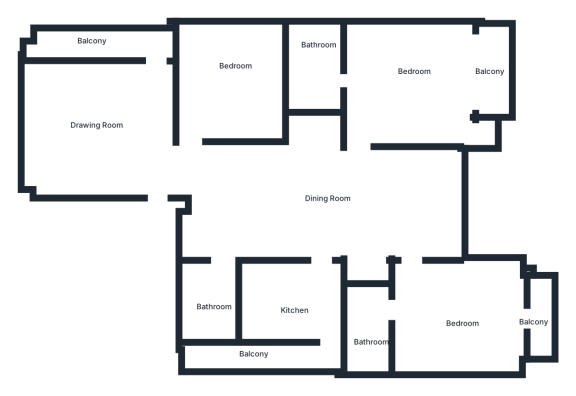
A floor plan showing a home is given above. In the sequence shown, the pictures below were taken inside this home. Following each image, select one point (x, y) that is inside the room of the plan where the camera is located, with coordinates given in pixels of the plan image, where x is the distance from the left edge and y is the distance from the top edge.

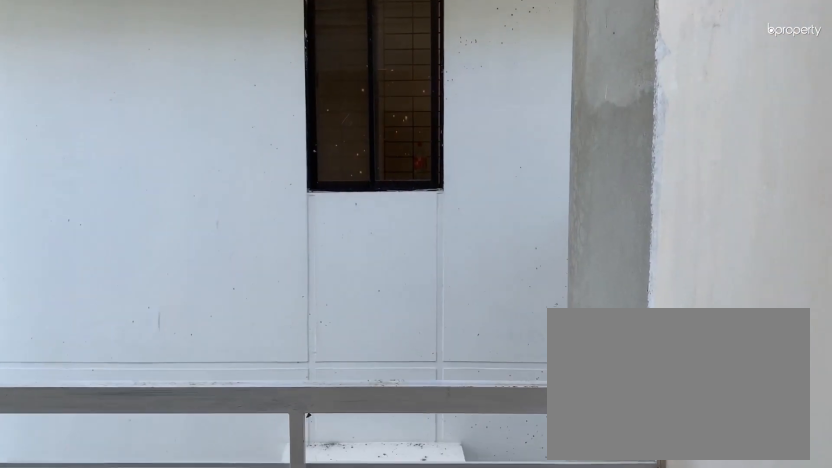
(118, 43)
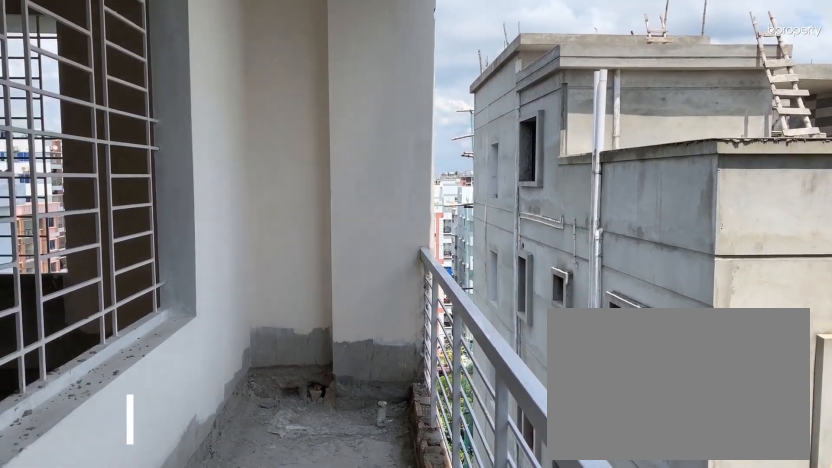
(118, 43)
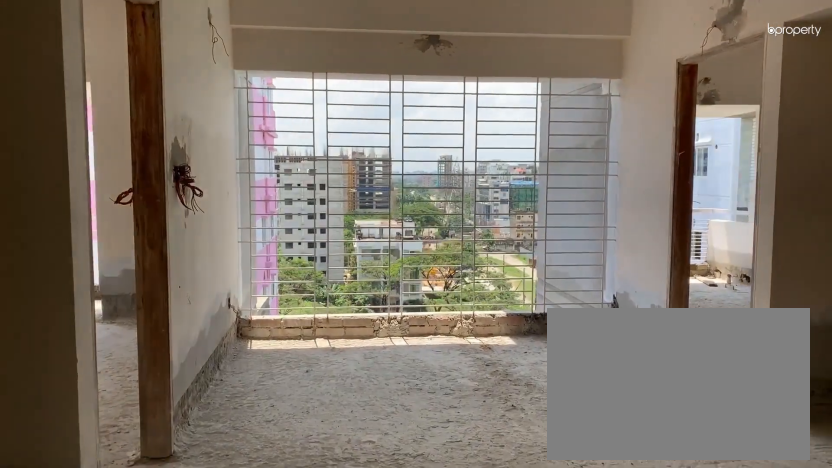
(285, 206)
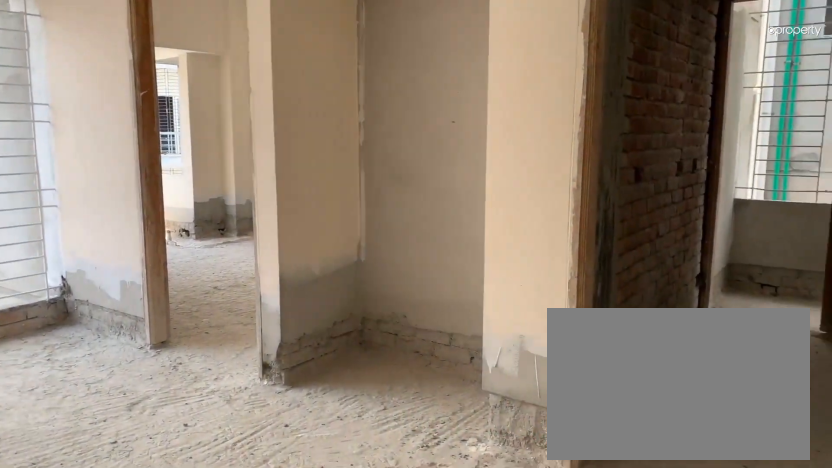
(285, 206)
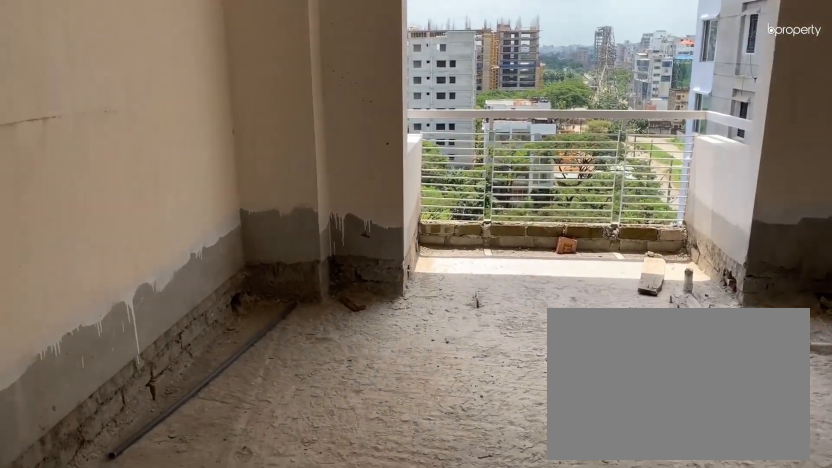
(461, 324)
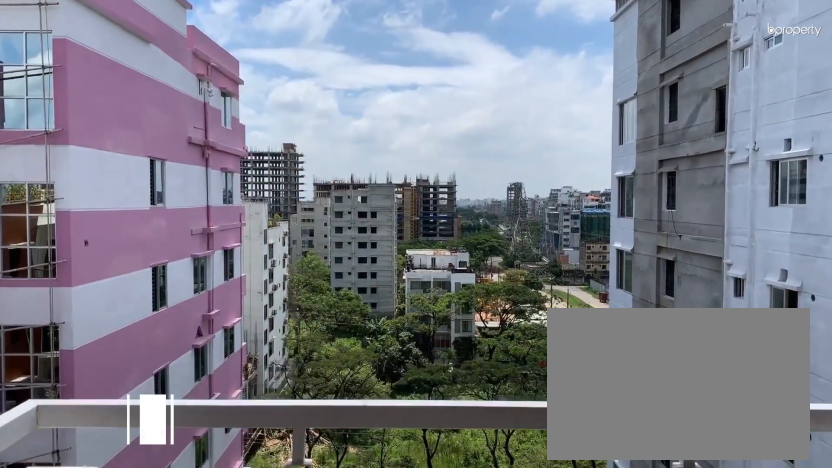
(540, 322)
